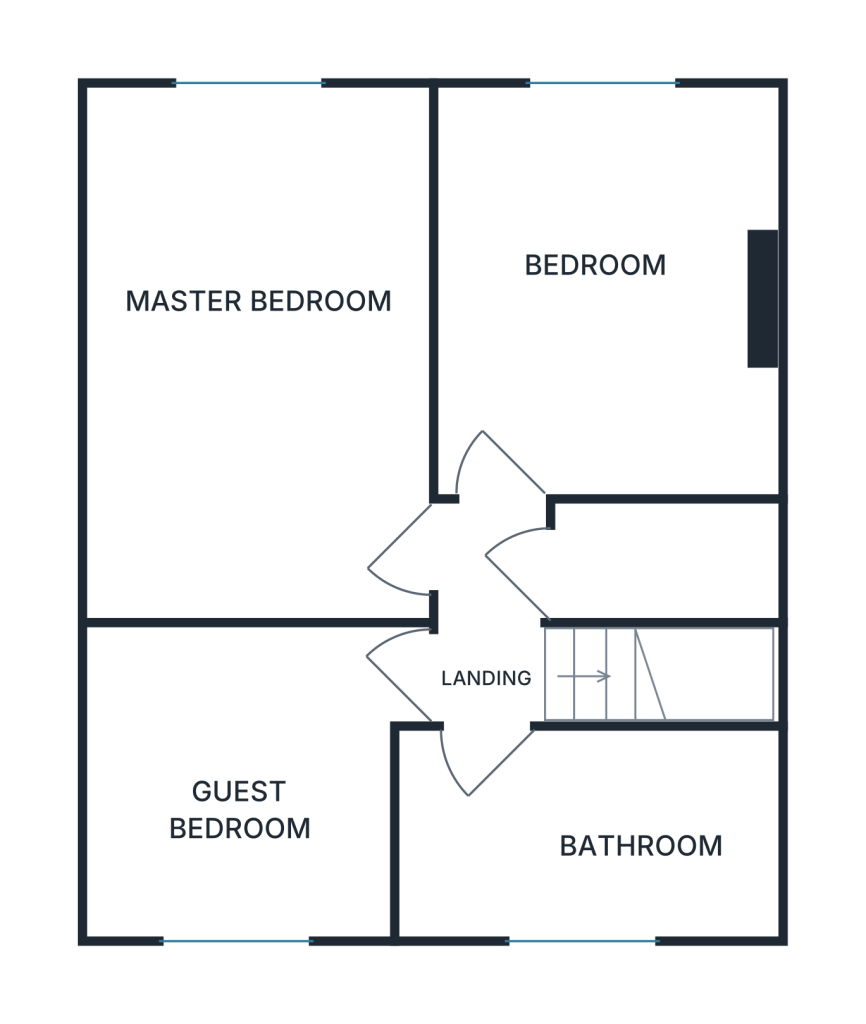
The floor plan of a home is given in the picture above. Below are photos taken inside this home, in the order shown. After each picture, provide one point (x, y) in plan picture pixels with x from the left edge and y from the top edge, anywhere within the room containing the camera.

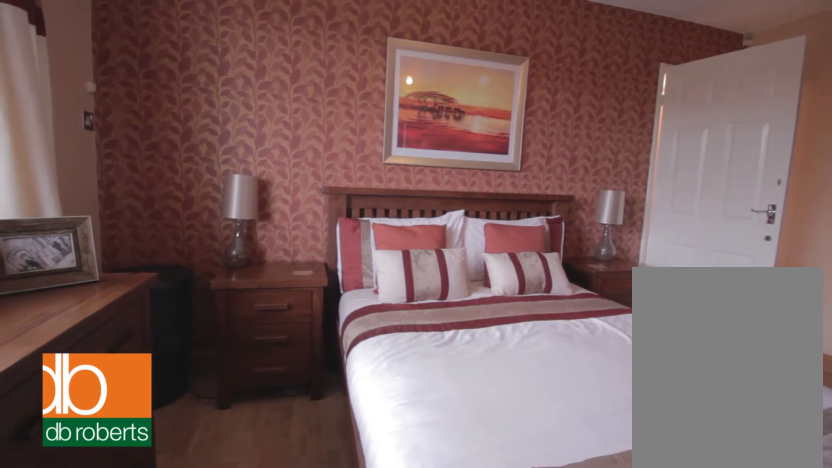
(259, 356)
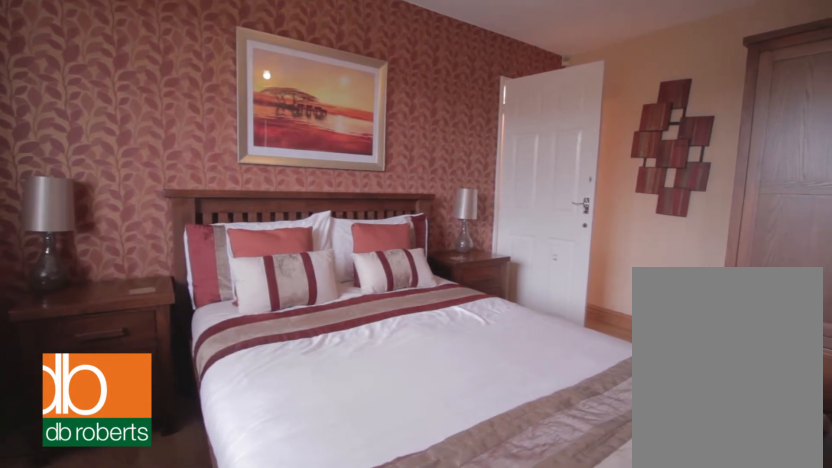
(259, 356)
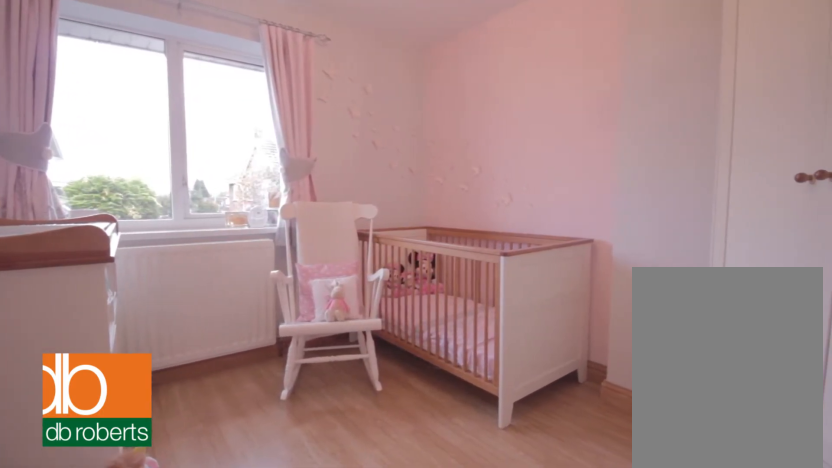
(603, 296)
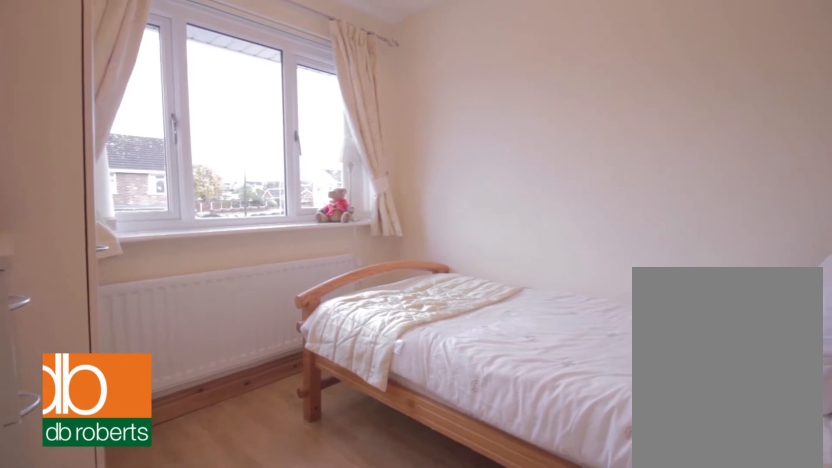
(247, 773)
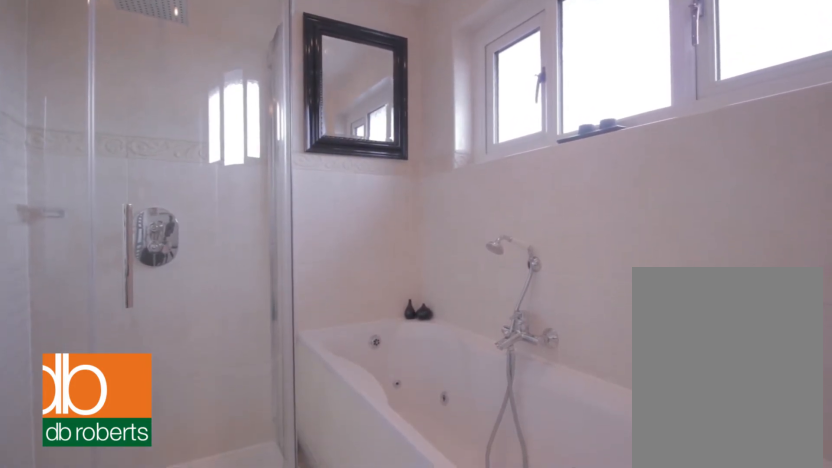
(586, 831)
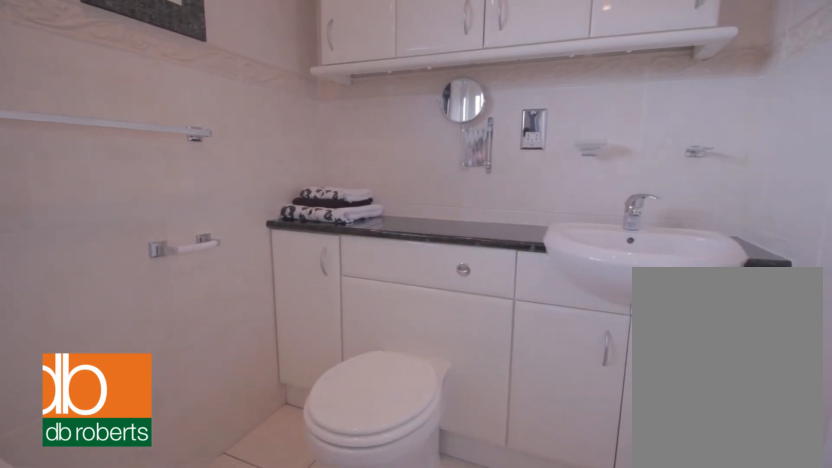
(586, 831)
